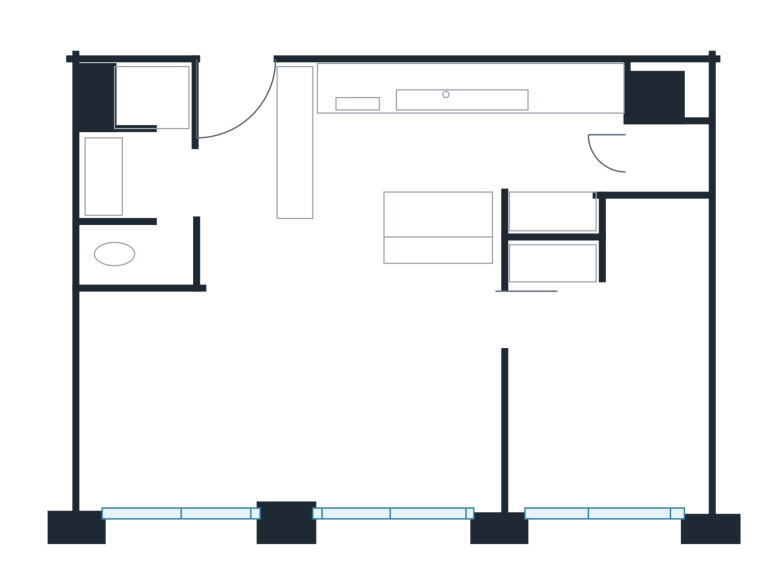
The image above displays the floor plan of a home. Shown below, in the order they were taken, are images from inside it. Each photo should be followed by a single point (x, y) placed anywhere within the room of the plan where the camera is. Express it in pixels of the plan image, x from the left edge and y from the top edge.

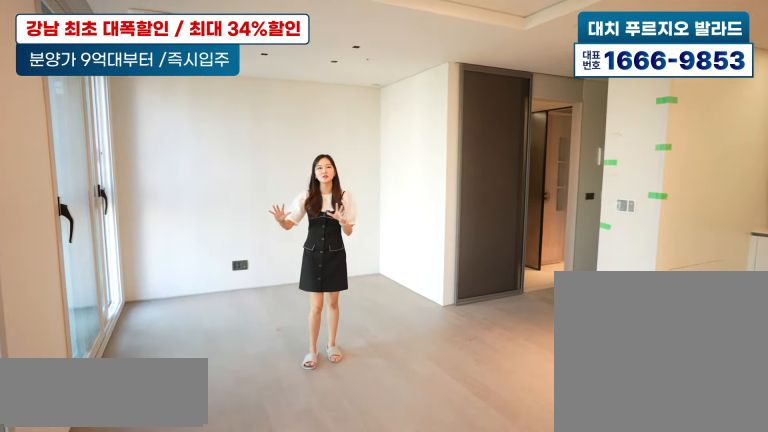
(260, 370)
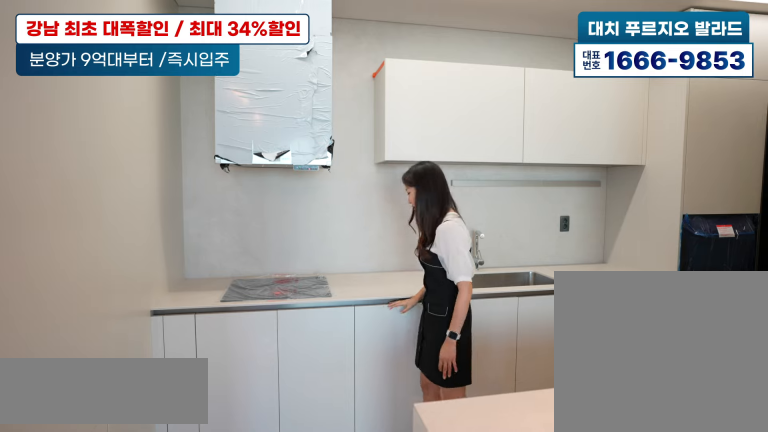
(488, 140)
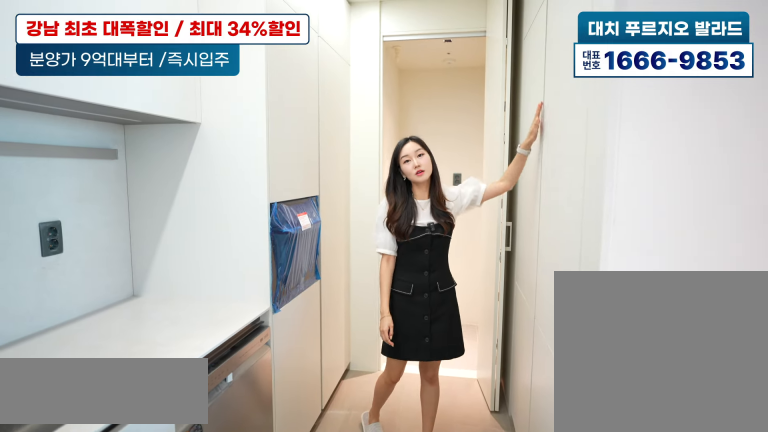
(488, 140)
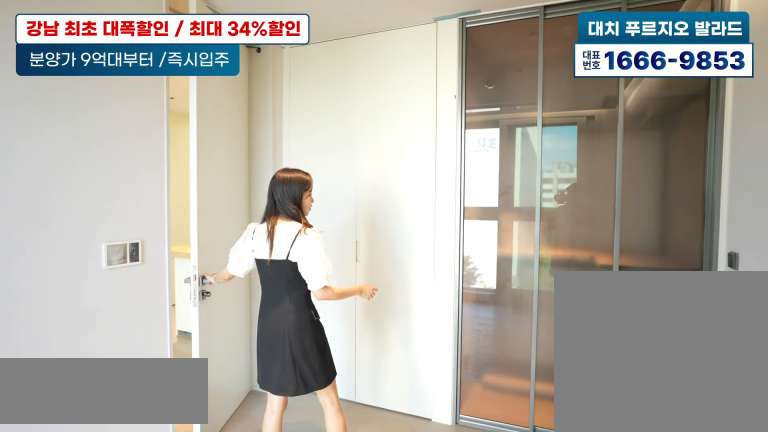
(599, 387)
